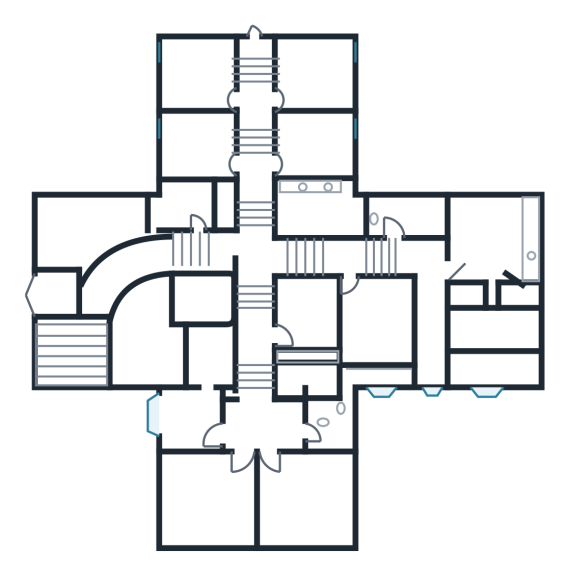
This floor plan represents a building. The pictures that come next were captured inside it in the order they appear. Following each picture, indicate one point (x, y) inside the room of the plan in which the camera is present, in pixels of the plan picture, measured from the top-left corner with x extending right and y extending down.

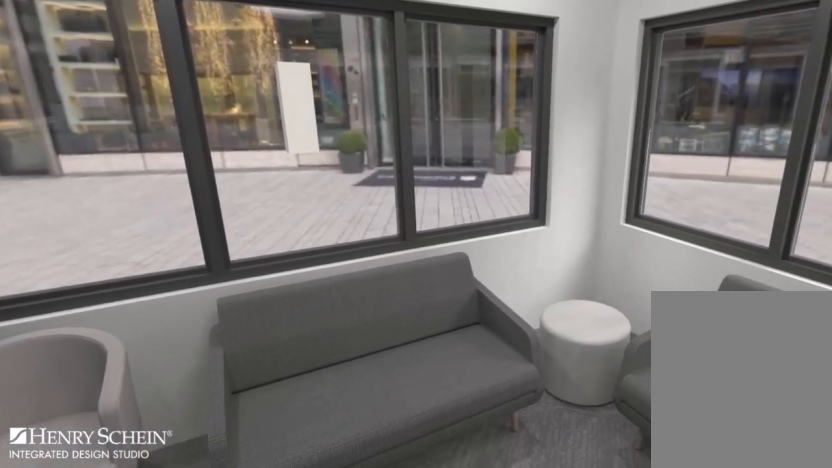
(81, 340)
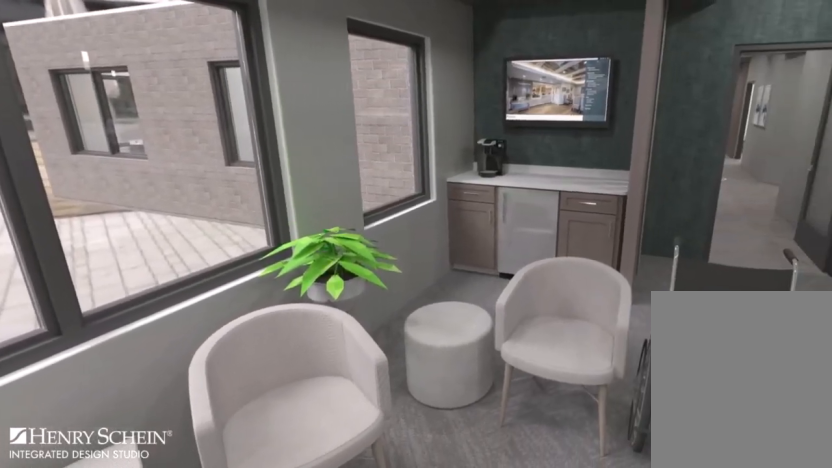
(103, 246)
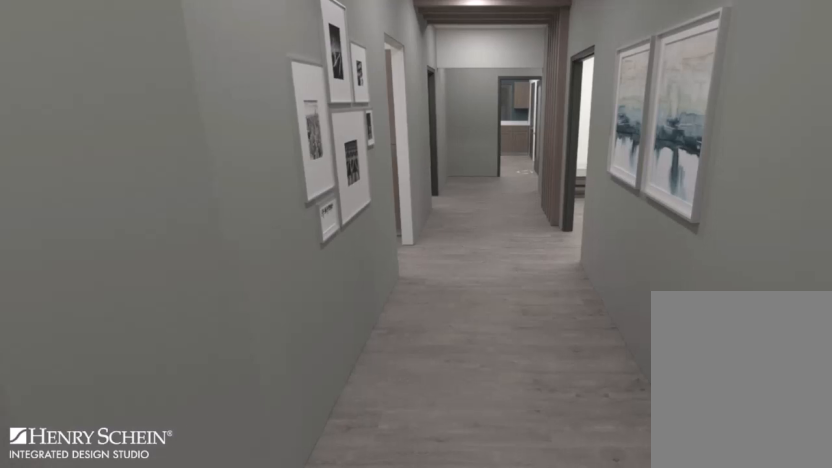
(258, 255)
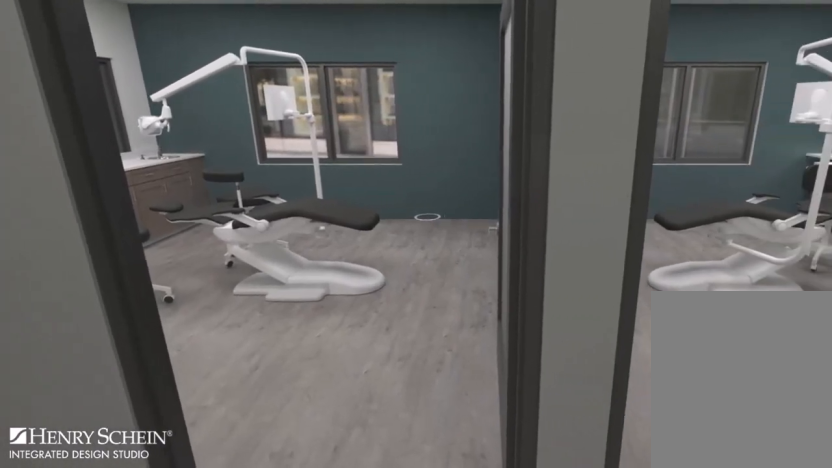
(264, 423)
